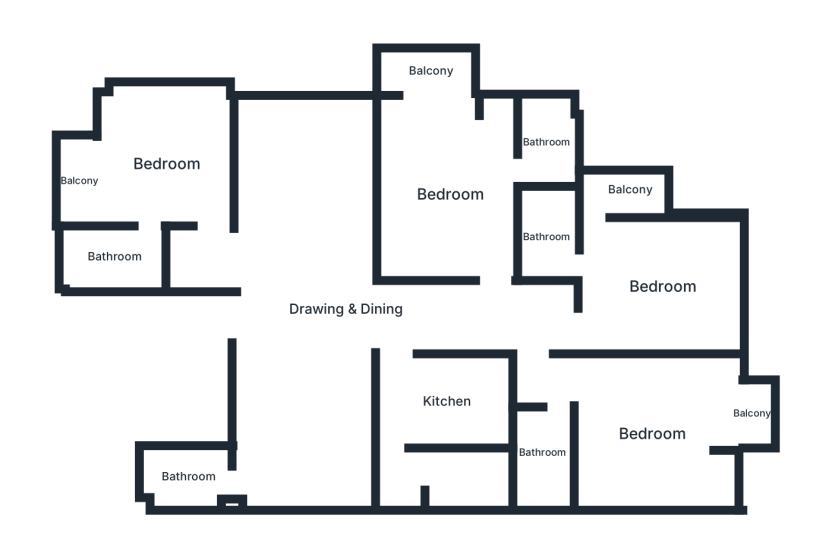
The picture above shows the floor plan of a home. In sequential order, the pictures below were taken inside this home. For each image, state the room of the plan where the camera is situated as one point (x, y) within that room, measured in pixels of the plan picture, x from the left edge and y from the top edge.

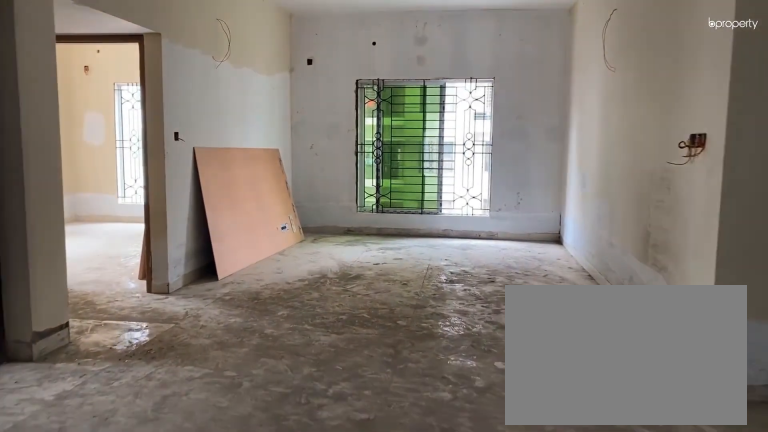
(346, 308)
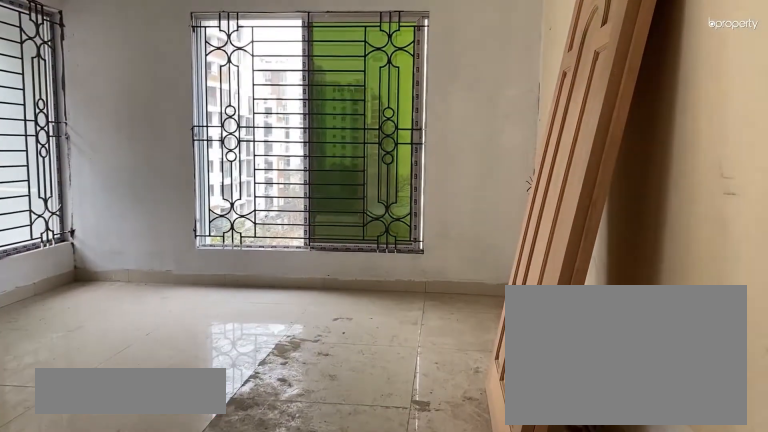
(661, 287)
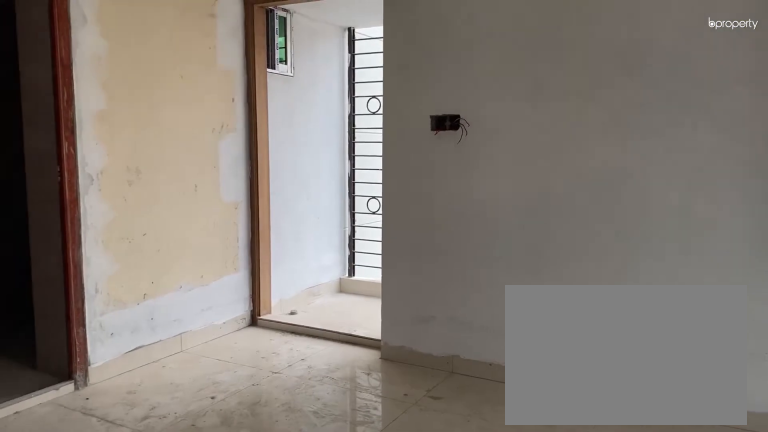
(661, 287)
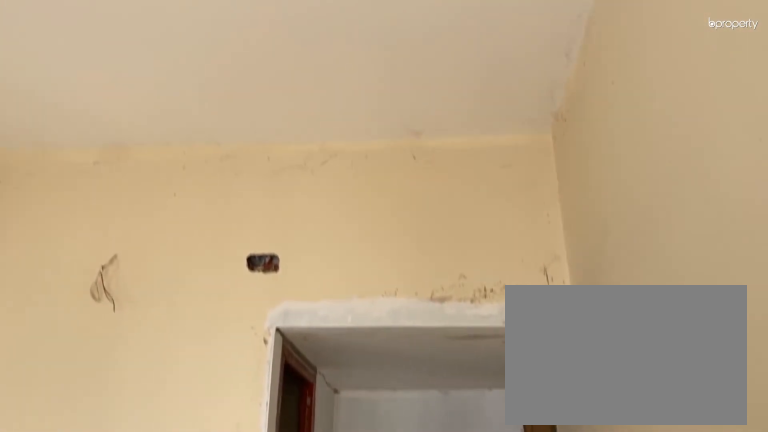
(652, 433)
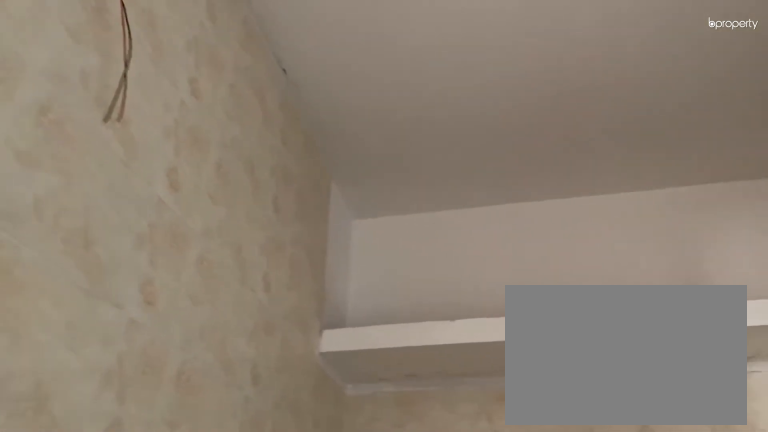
(448, 401)
